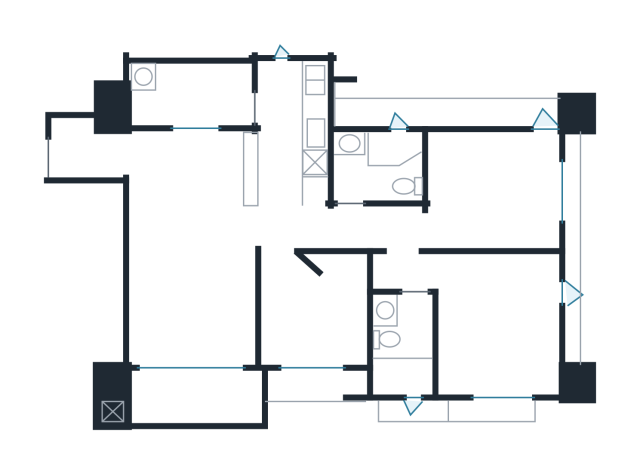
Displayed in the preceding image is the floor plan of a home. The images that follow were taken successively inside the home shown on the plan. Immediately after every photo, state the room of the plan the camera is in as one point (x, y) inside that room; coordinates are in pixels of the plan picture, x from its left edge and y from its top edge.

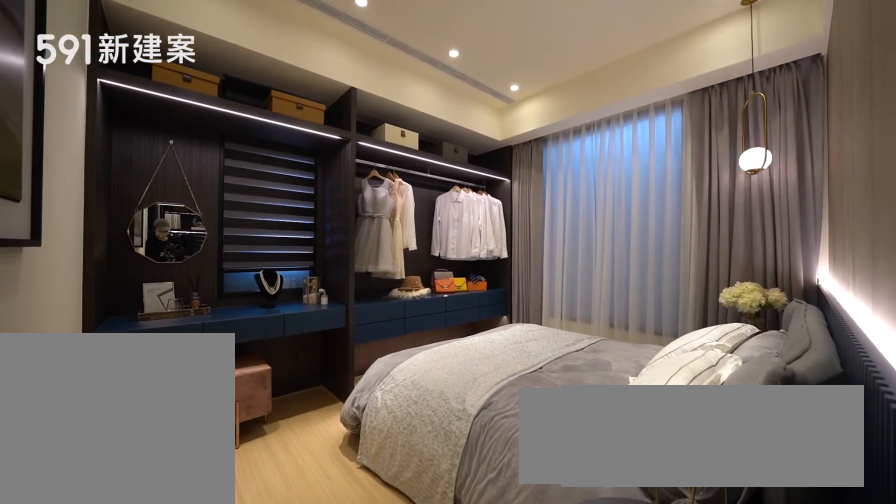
(486, 319)
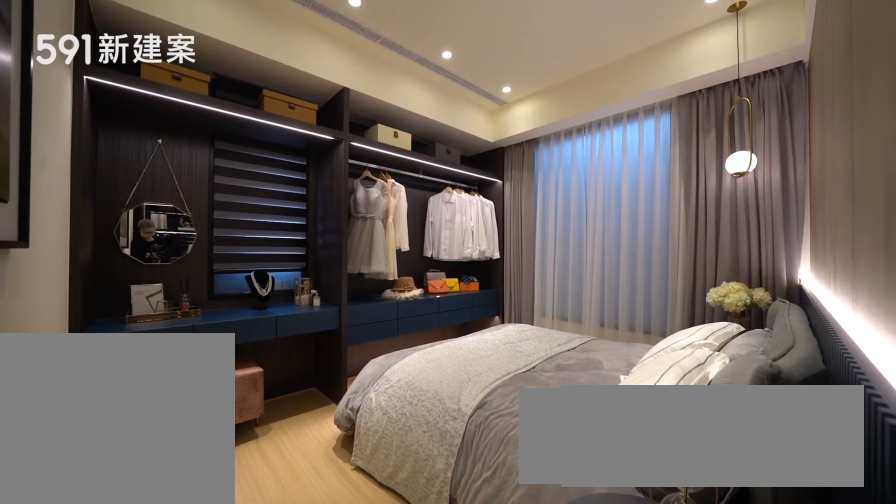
(486, 319)
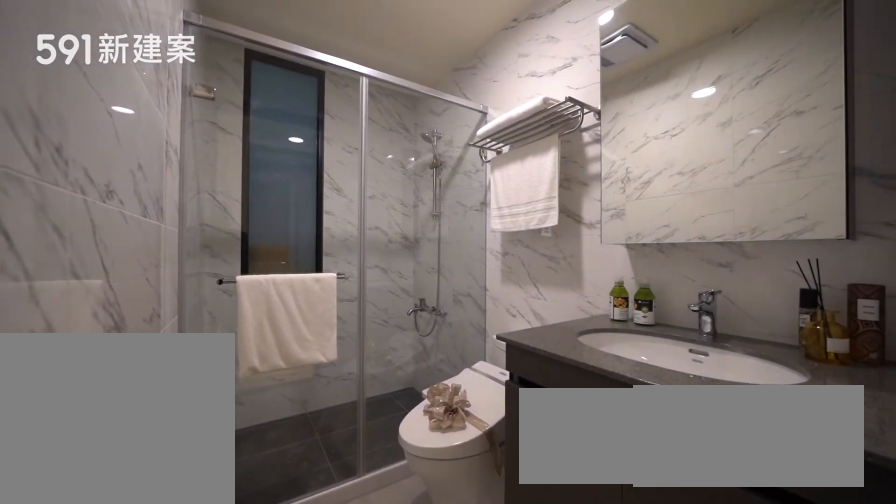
(400, 348)
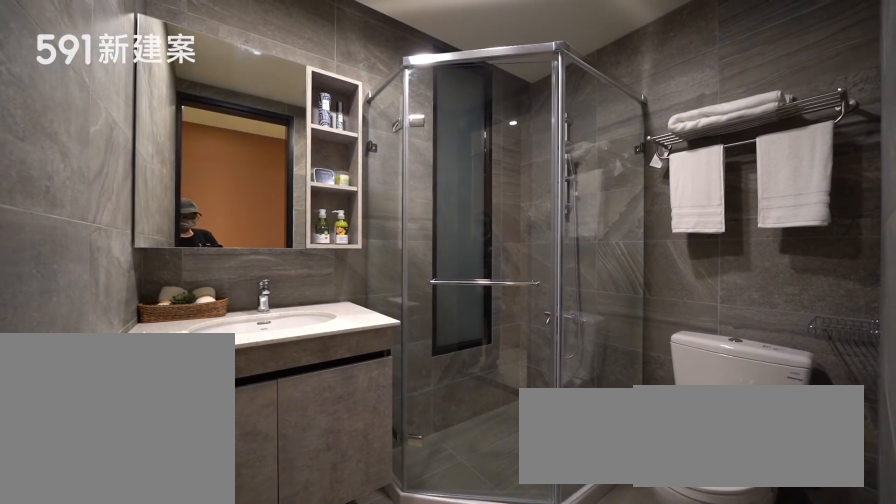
(383, 165)
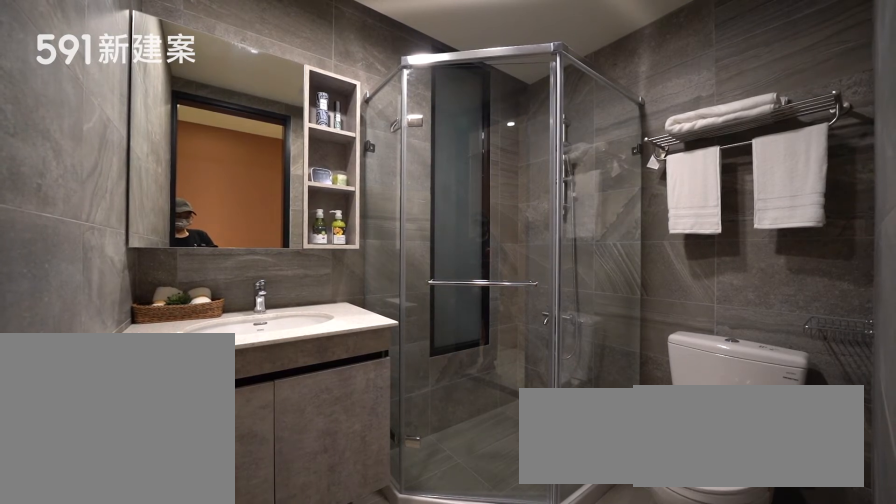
(383, 165)
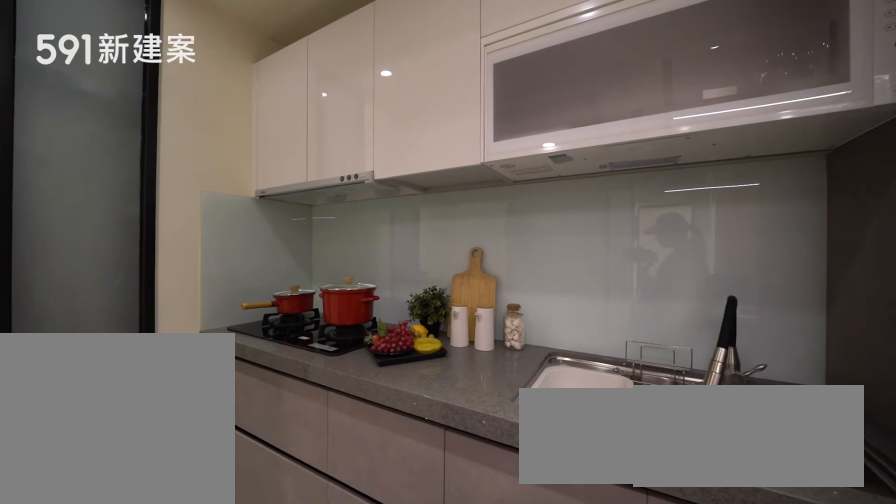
(293, 128)
